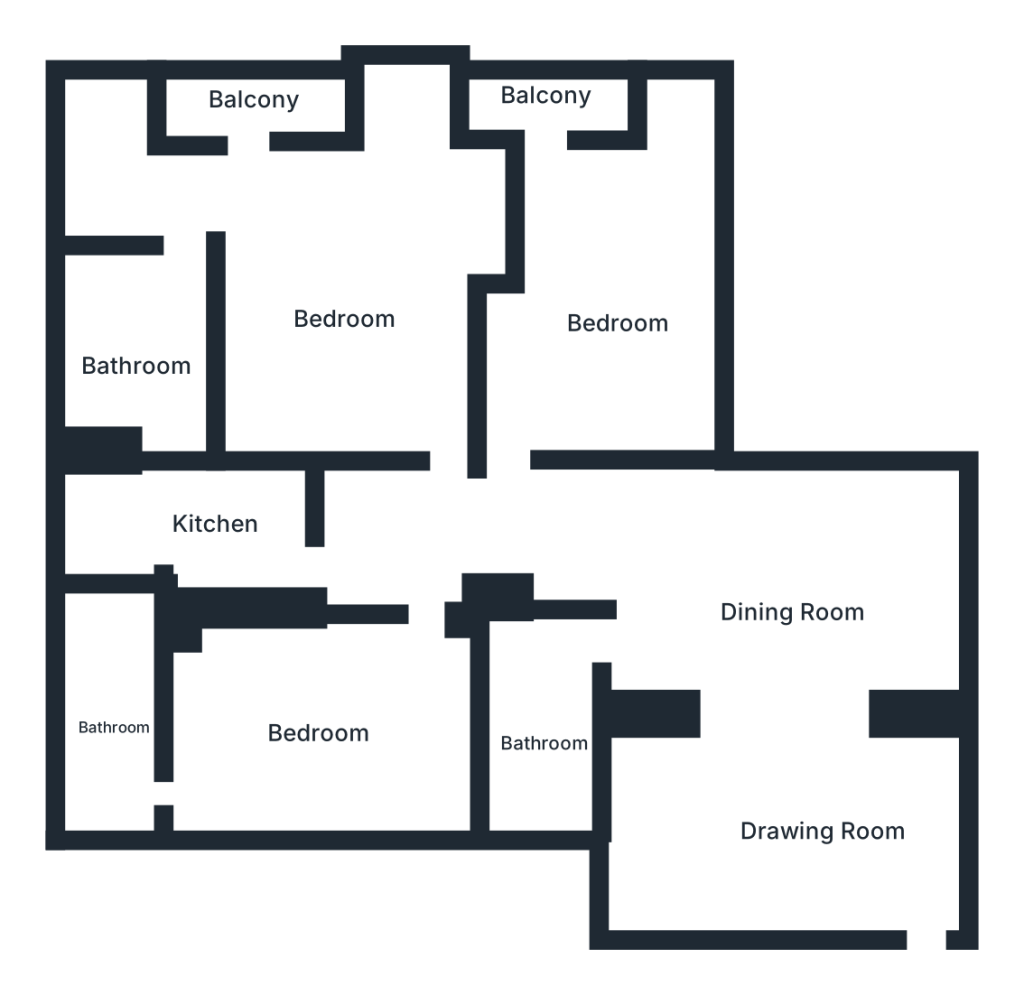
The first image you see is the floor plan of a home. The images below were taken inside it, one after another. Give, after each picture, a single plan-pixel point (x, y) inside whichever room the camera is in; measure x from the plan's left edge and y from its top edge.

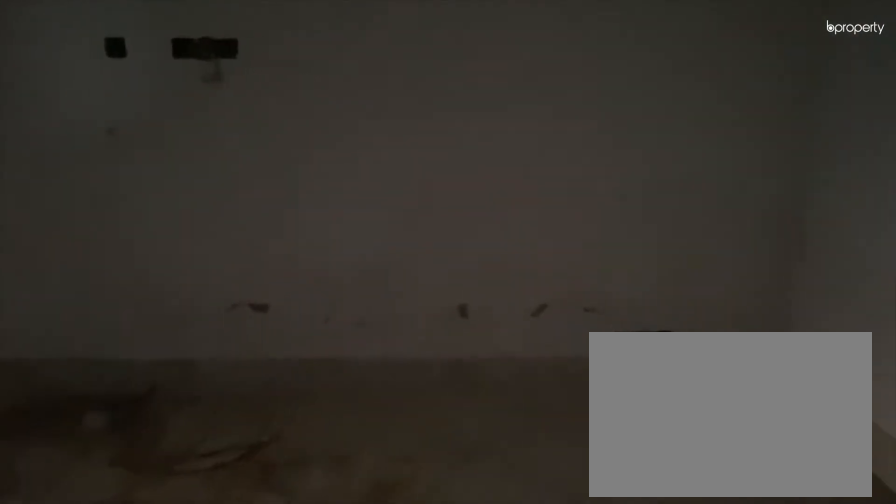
(798, 613)
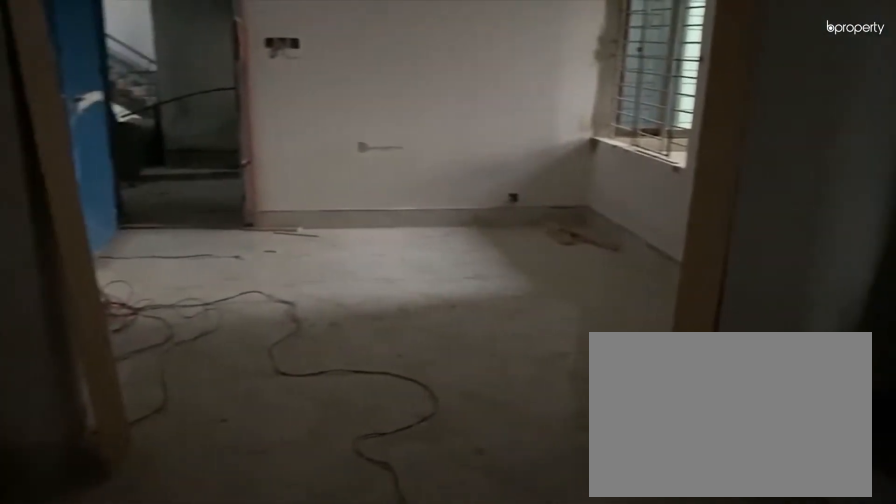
(798, 613)
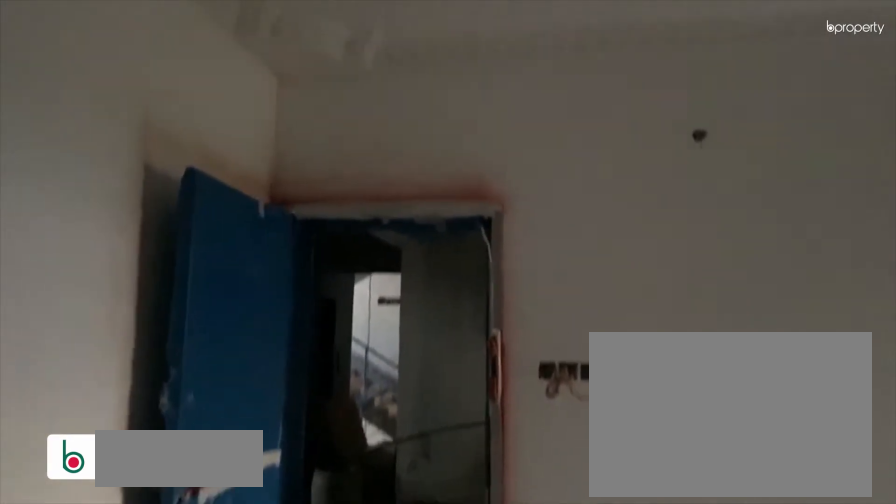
(798, 808)
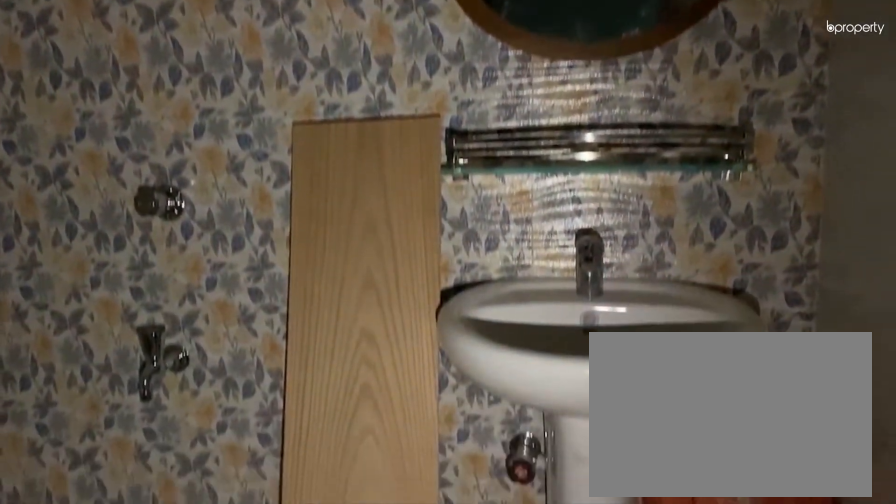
(548, 737)
